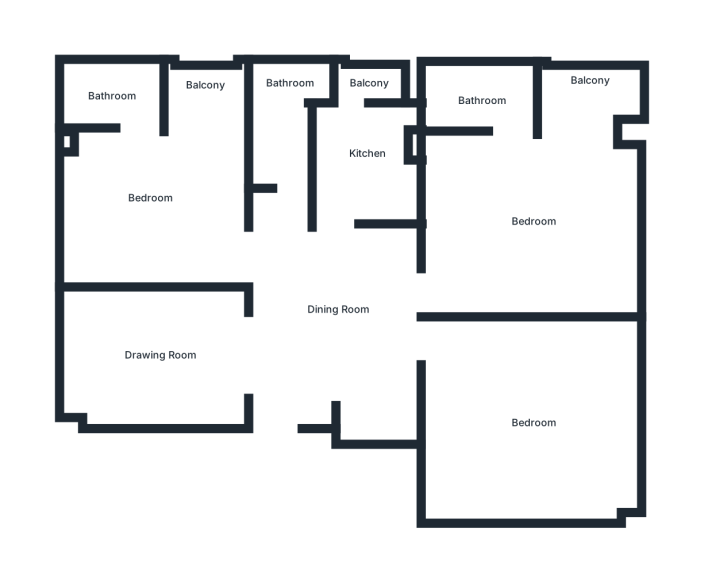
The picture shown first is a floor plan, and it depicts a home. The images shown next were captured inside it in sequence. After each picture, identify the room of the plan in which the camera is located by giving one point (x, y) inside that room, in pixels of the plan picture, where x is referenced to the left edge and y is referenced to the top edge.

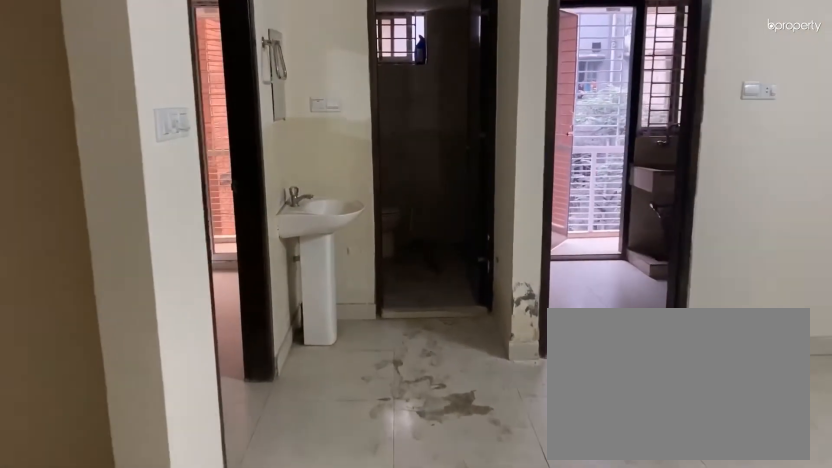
(326, 317)
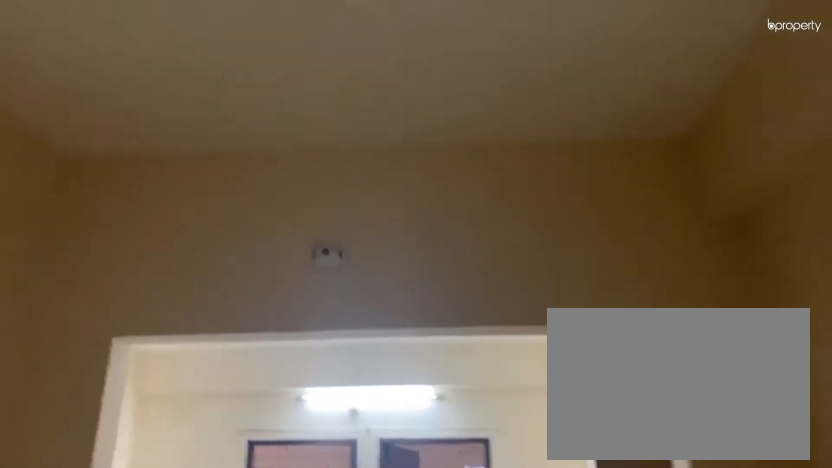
(160, 347)
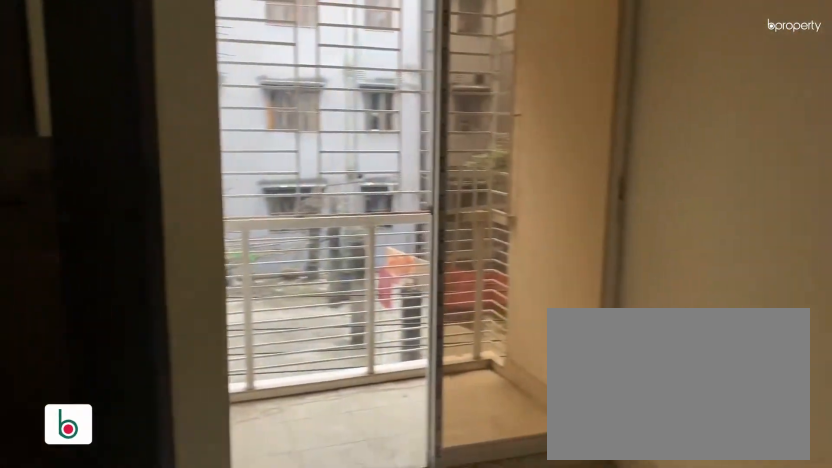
(148, 186)
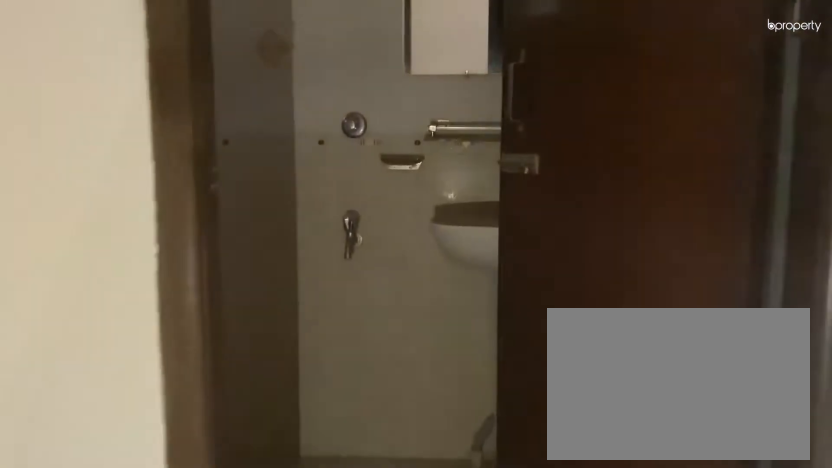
(148, 186)
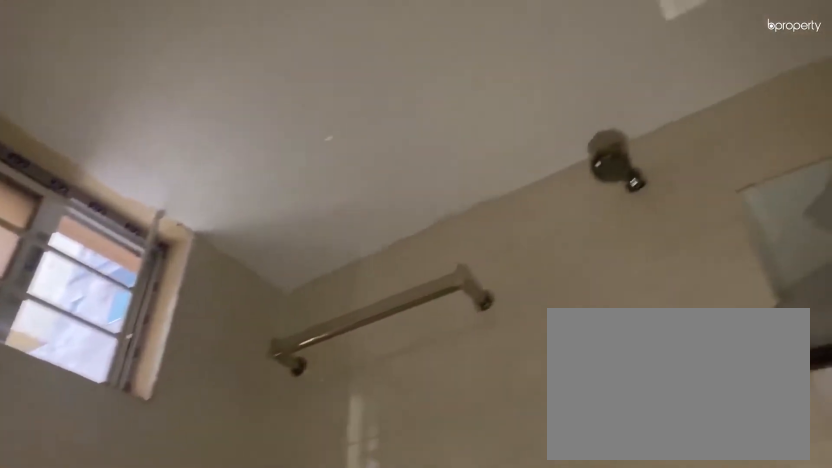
(107, 96)
